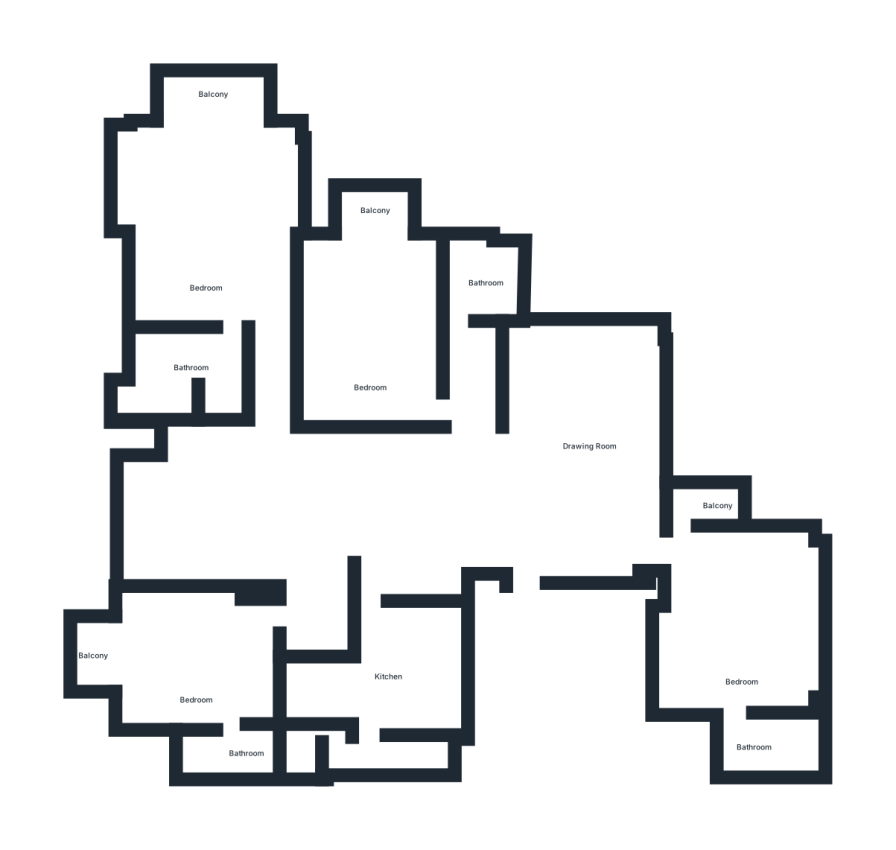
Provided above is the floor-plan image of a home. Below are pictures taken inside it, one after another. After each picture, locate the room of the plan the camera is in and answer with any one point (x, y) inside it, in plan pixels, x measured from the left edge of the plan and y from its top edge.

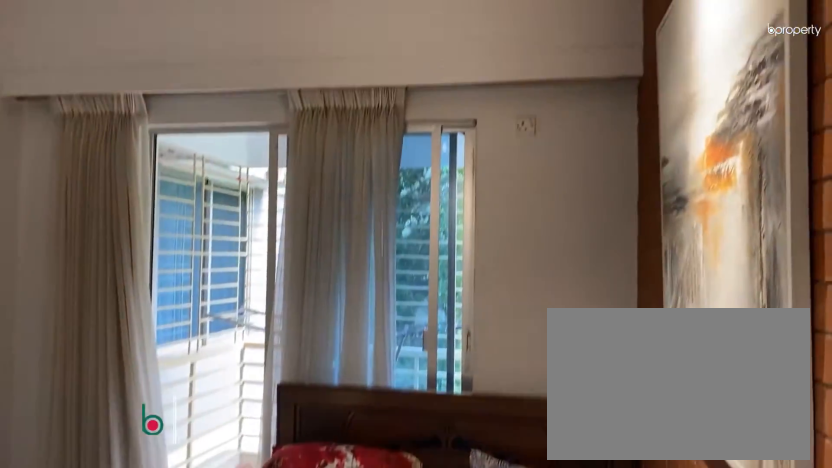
(370, 325)
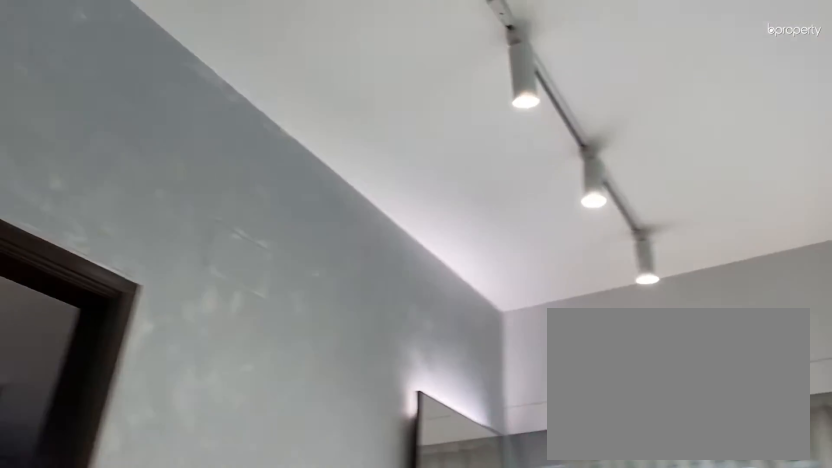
(209, 264)
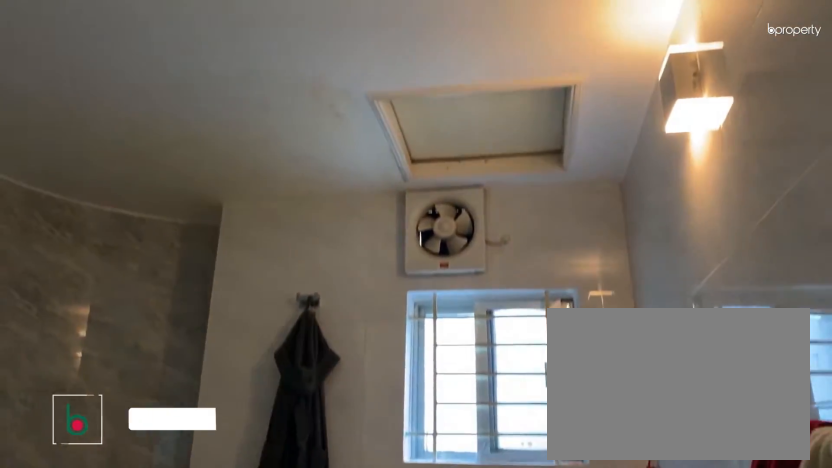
(188, 369)
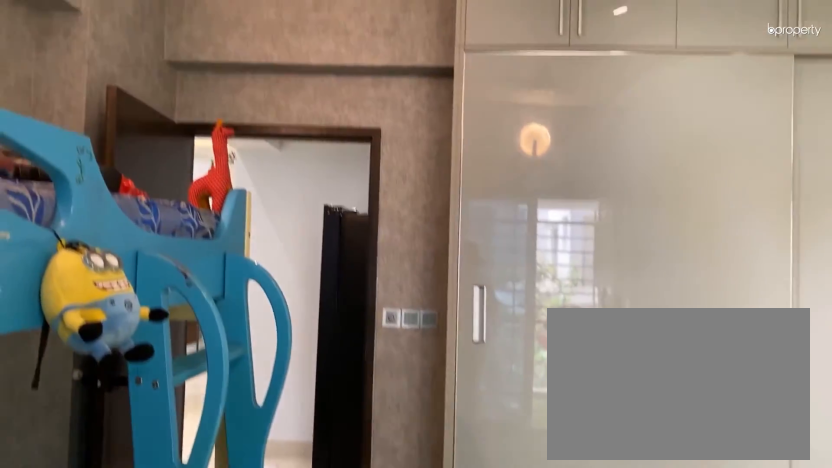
(198, 669)
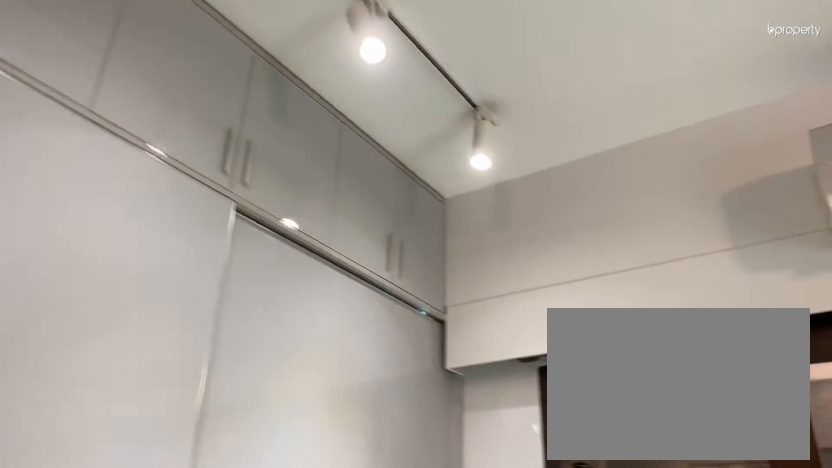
(198, 669)
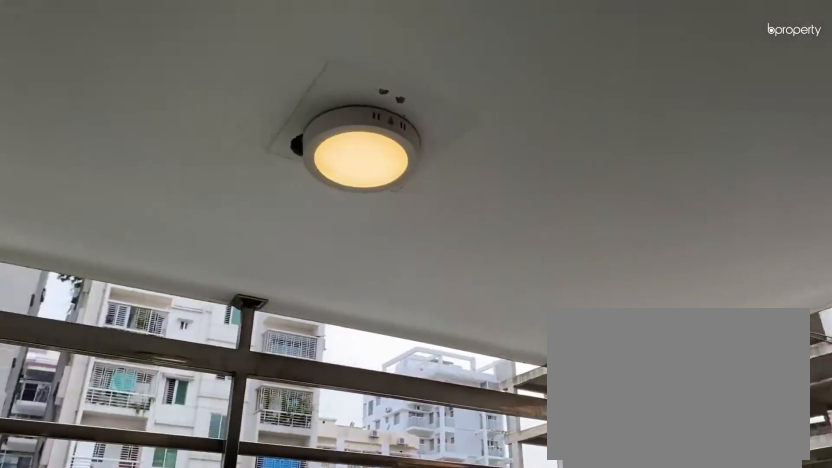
(84, 656)
